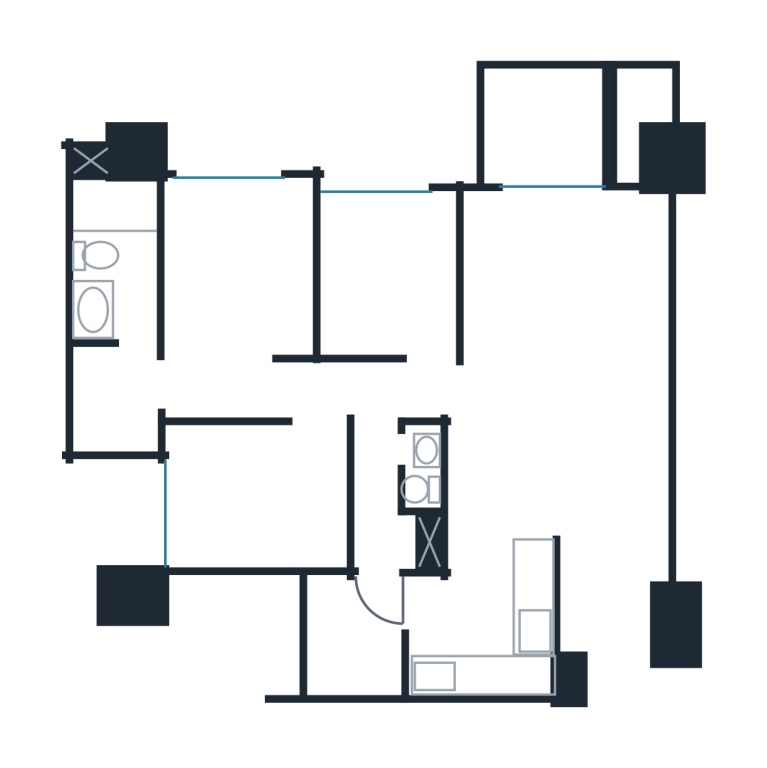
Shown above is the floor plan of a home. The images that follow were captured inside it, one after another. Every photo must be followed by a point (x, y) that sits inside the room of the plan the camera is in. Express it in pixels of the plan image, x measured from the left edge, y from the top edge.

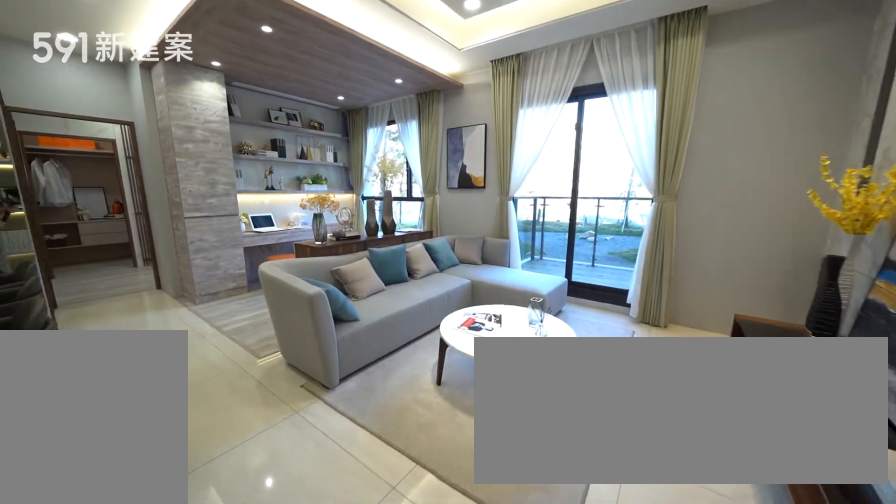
(617, 594)
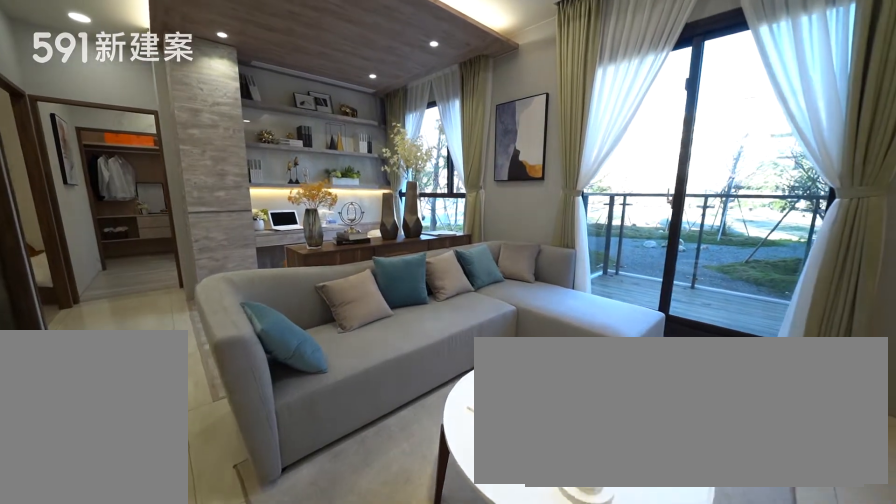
(617, 594)
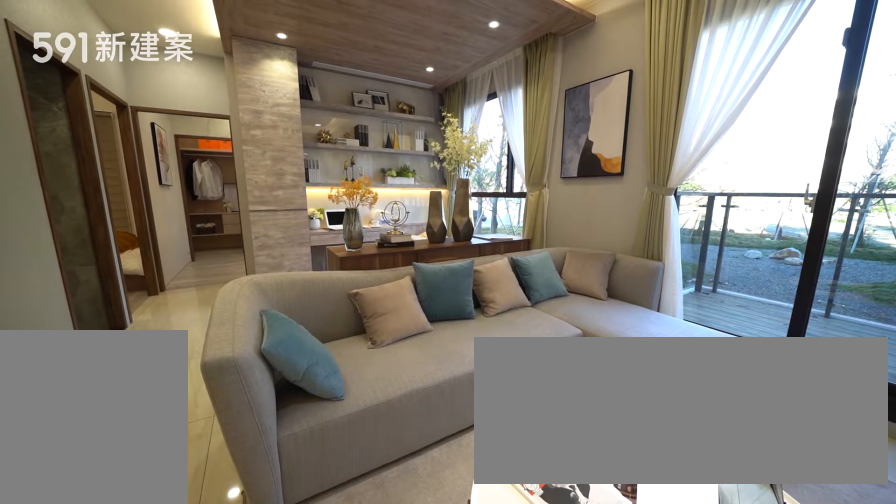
(571, 278)
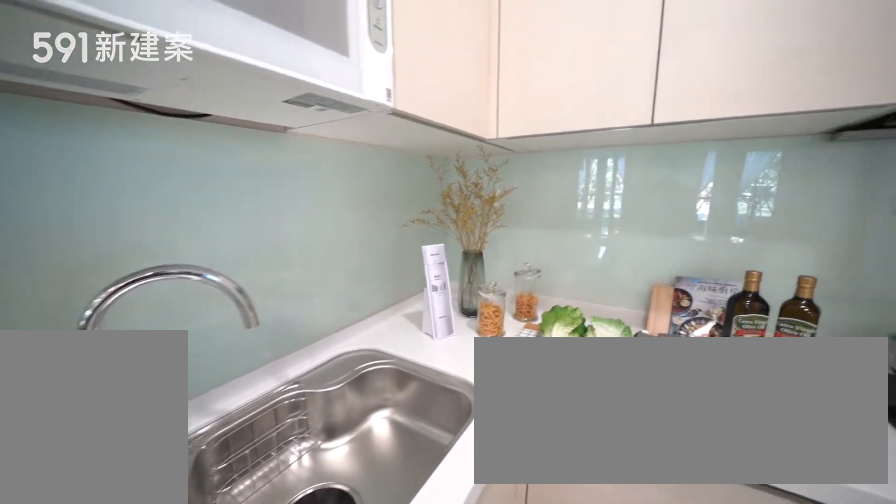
(485, 634)
